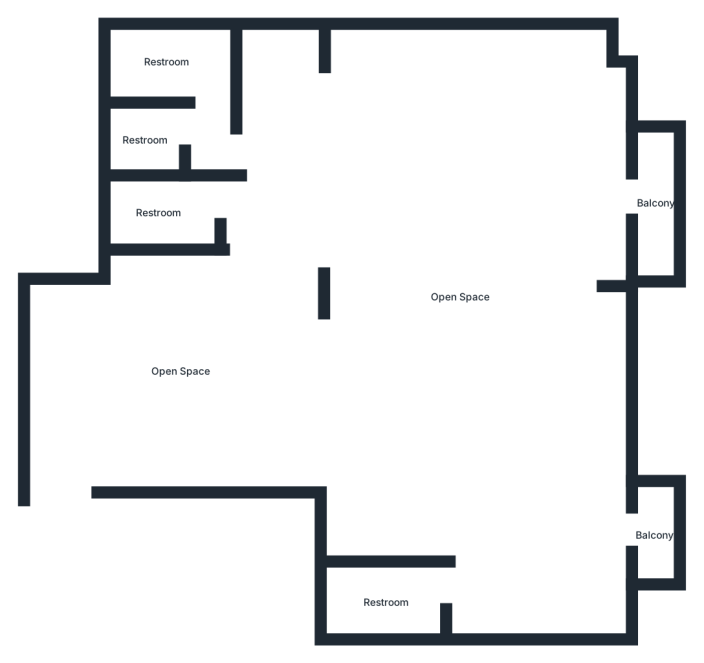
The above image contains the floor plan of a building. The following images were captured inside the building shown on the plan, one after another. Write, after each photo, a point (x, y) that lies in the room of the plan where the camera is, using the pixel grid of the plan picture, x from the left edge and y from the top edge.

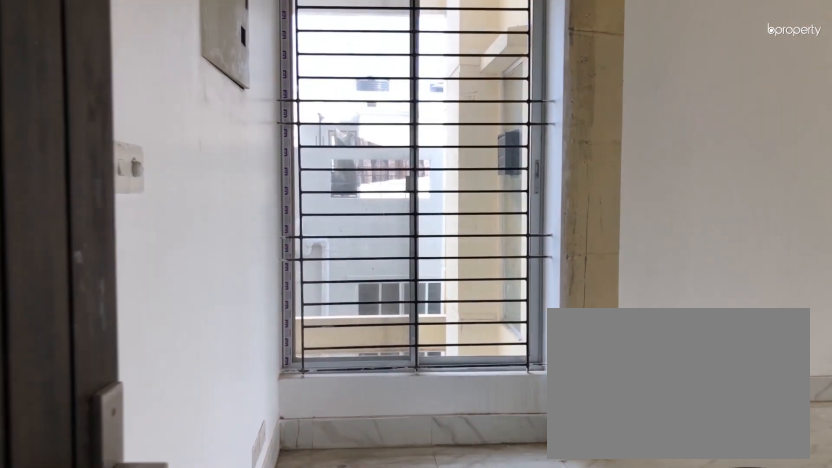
(184, 373)
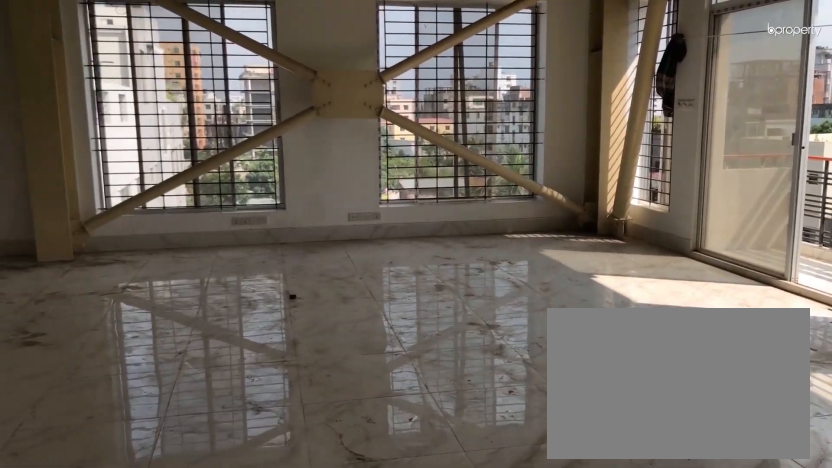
(456, 296)
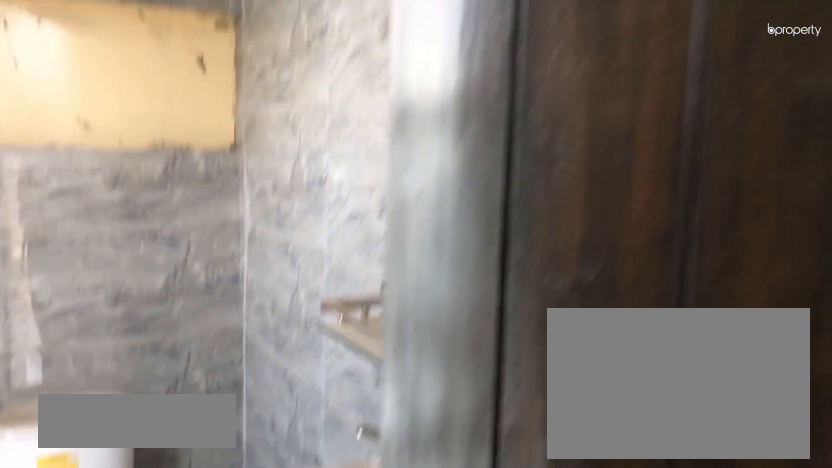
(379, 602)
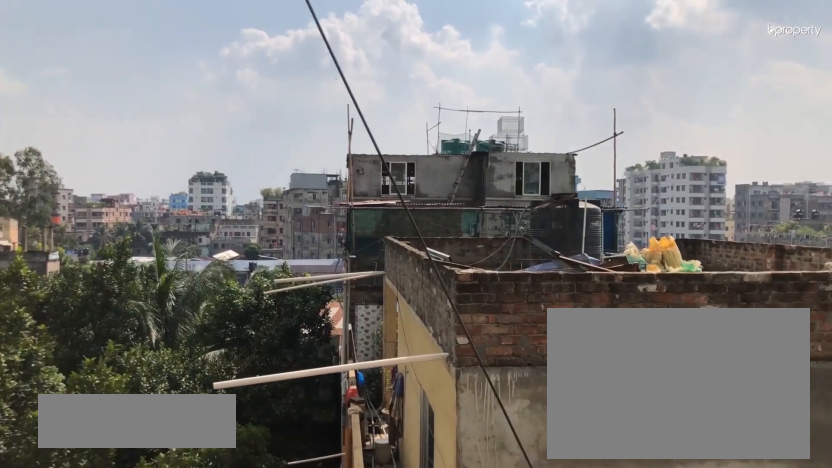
(656, 538)
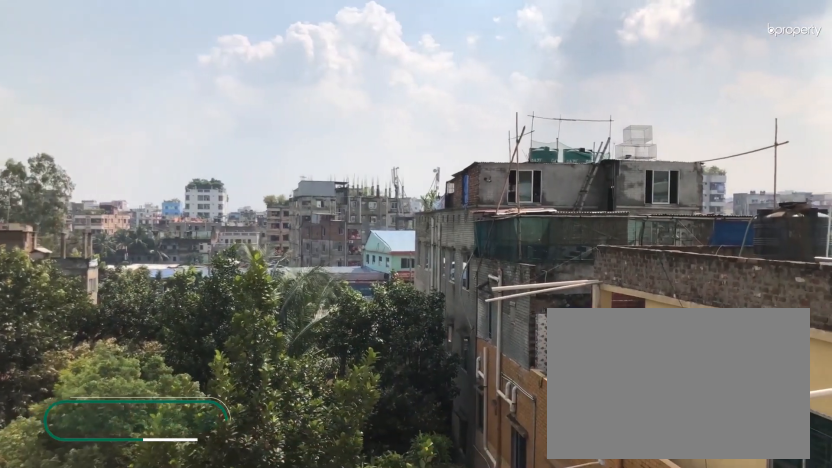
(661, 200)
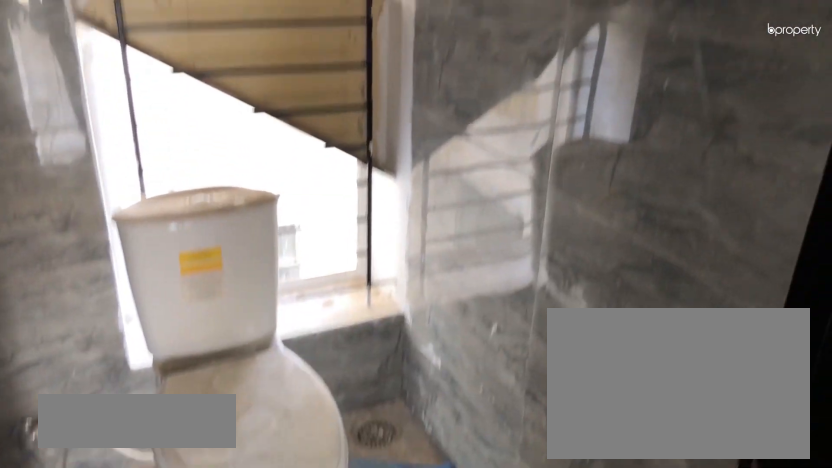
(144, 139)
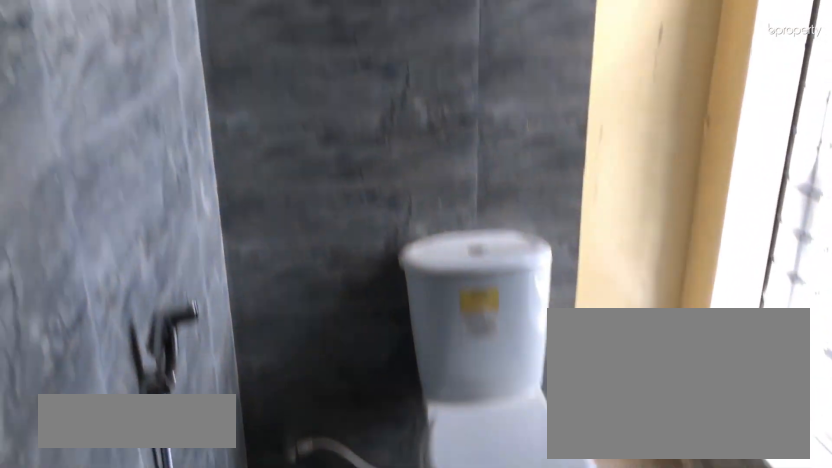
(165, 64)
